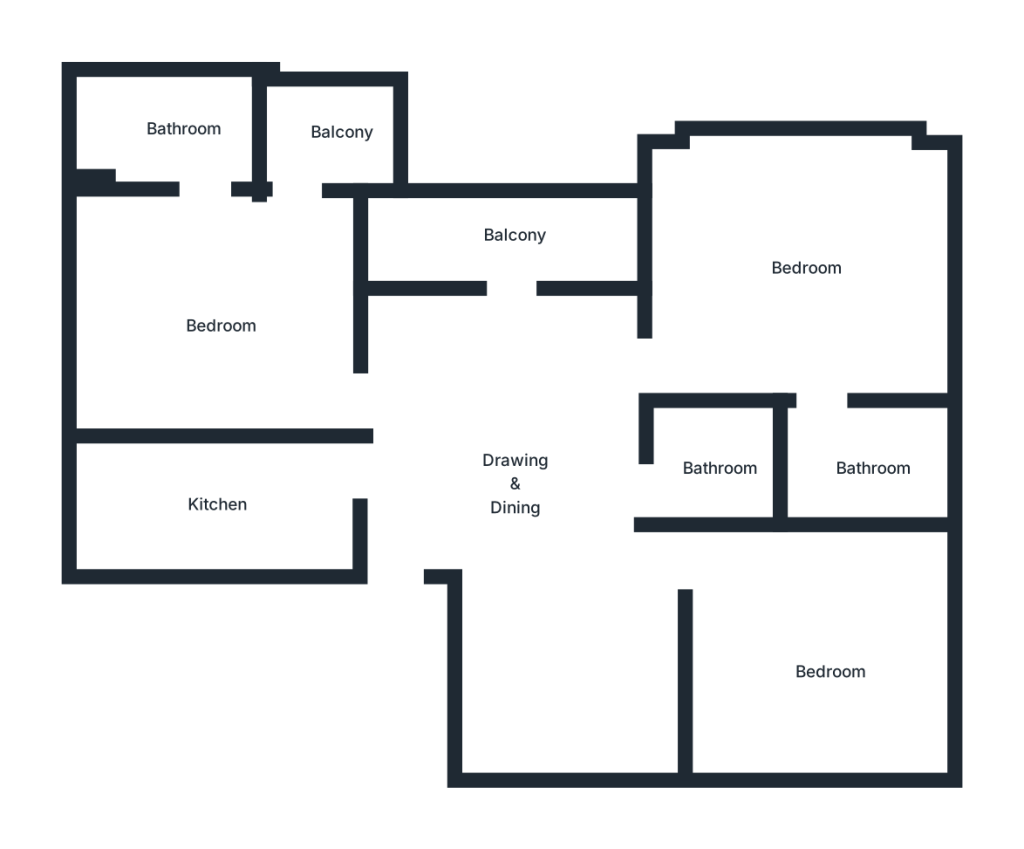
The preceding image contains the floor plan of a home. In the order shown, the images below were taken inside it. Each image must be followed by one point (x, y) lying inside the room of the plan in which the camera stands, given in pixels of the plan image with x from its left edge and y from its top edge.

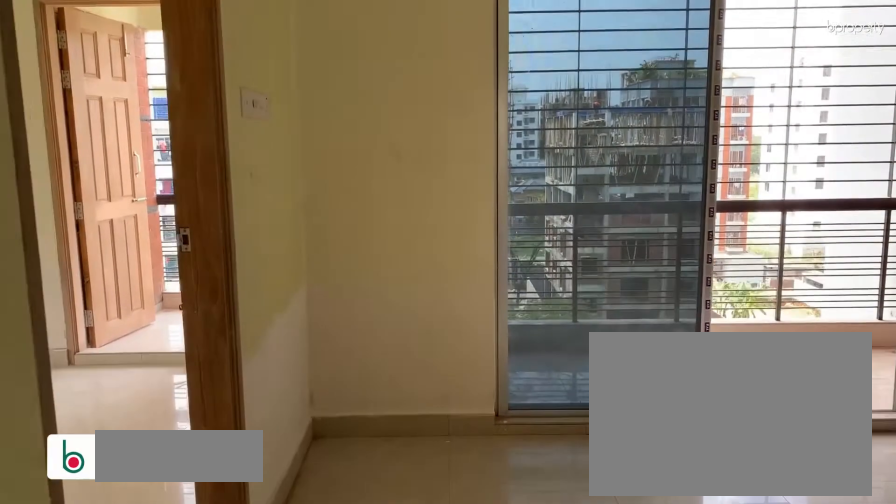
(508, 499)
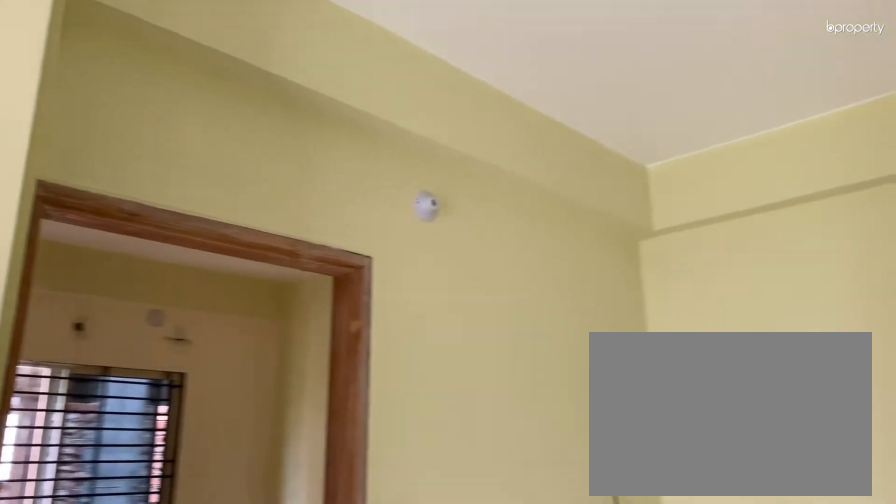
(568, 680)
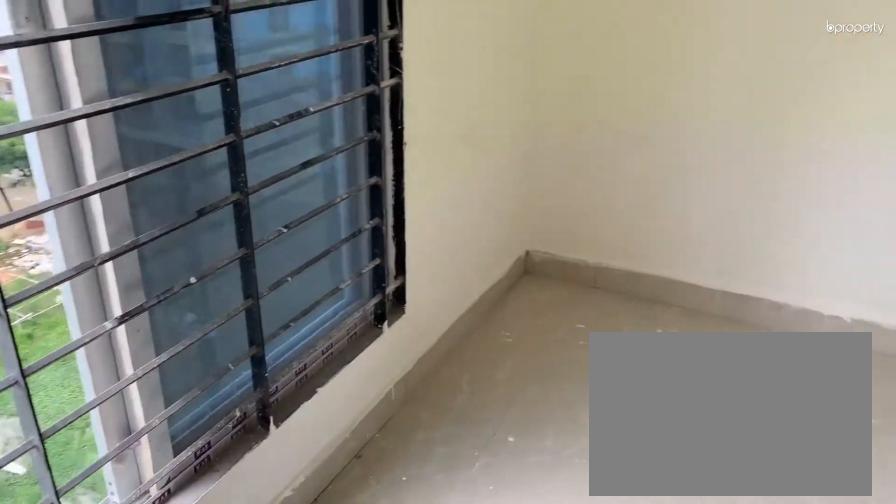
(222, 328)
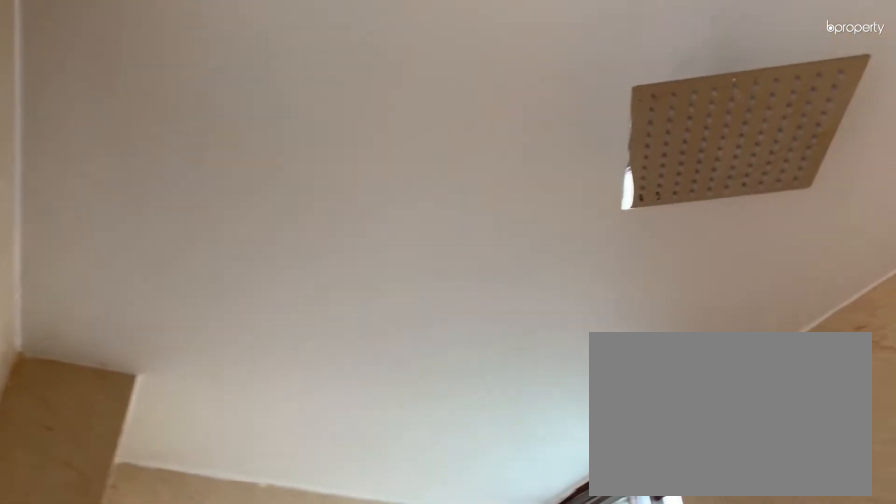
(183, 130)
